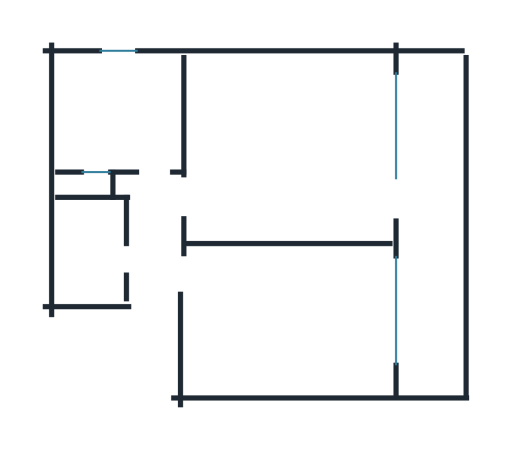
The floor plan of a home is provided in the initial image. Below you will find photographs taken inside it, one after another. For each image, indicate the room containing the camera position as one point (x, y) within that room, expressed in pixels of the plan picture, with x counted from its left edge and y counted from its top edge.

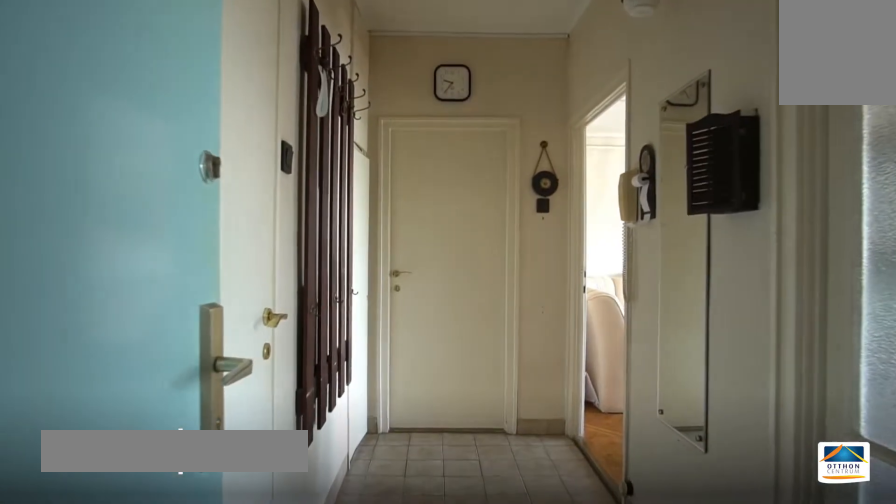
(154, 256)
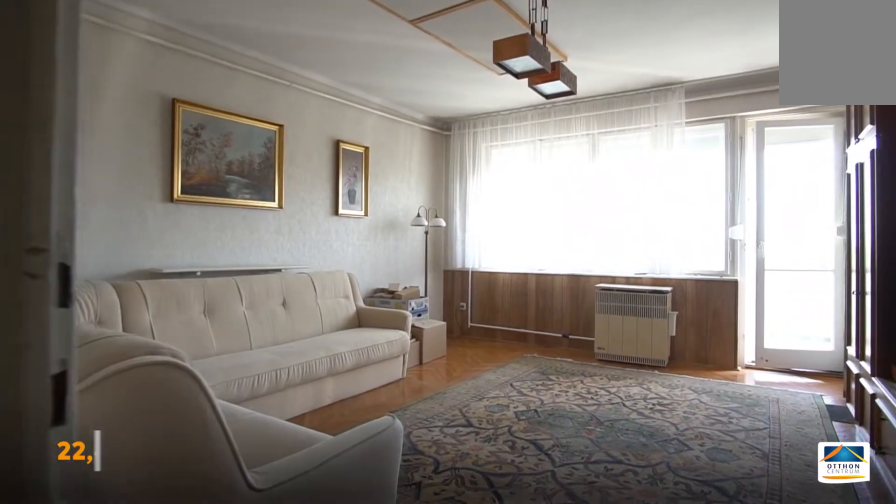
(292, 141)
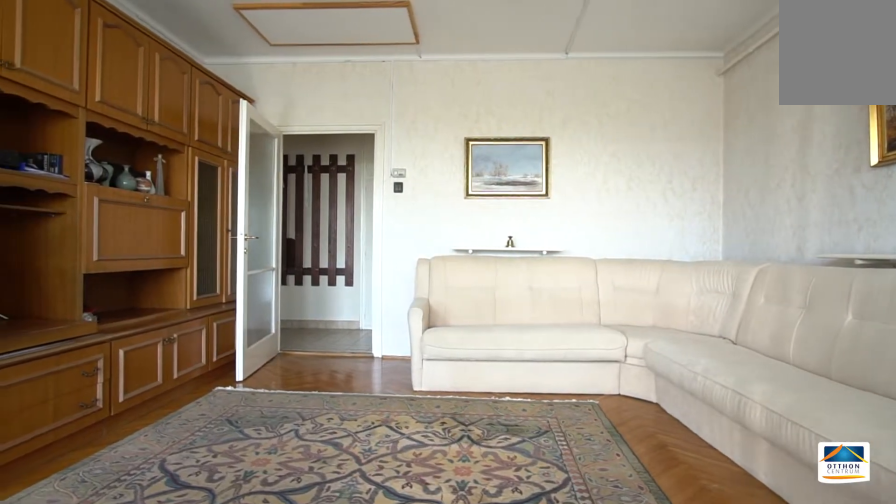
(291, 141)
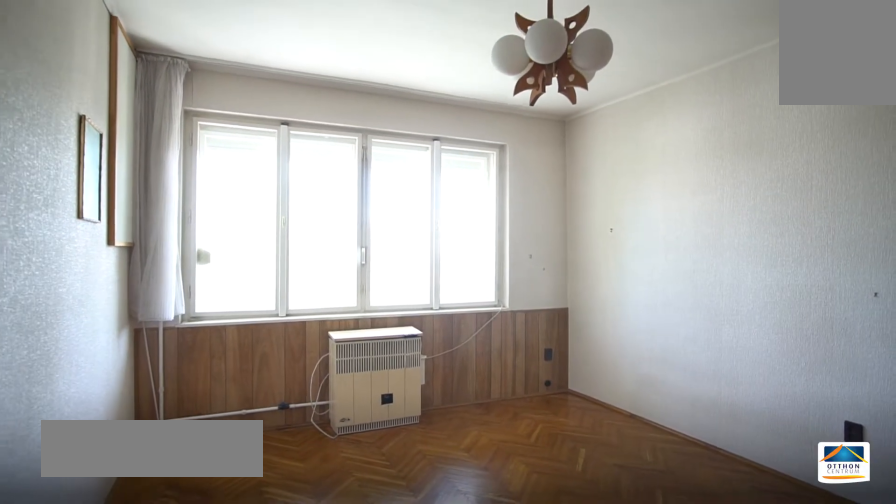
(292, 317)
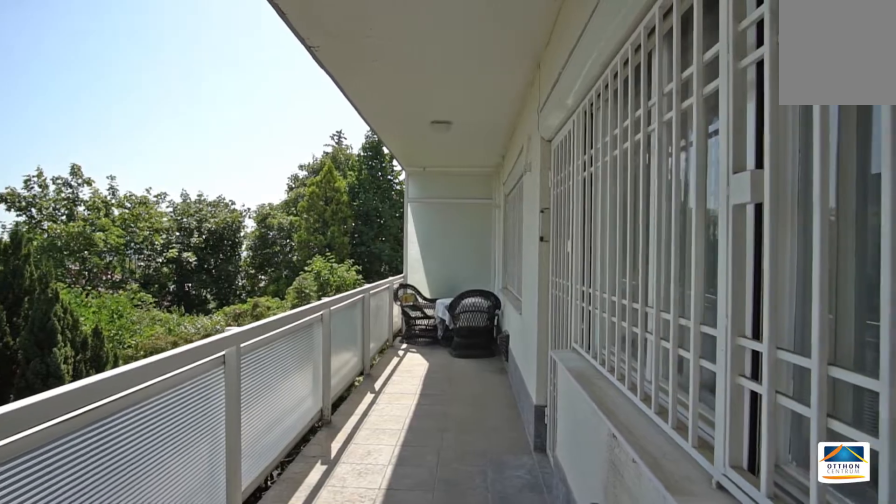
(432, 209)
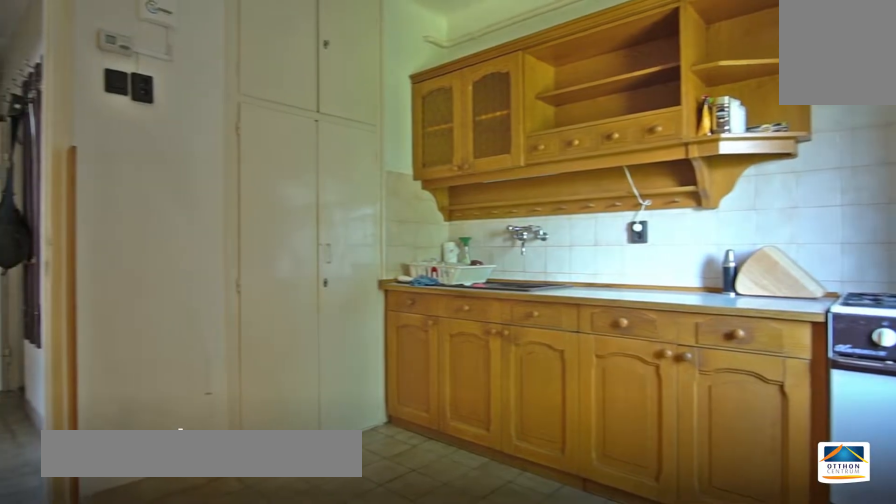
(128, 115)
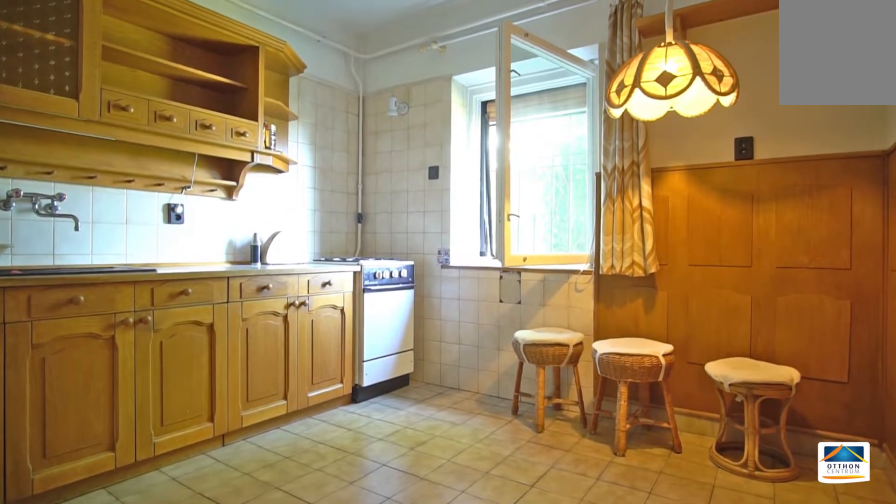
(127, 115)
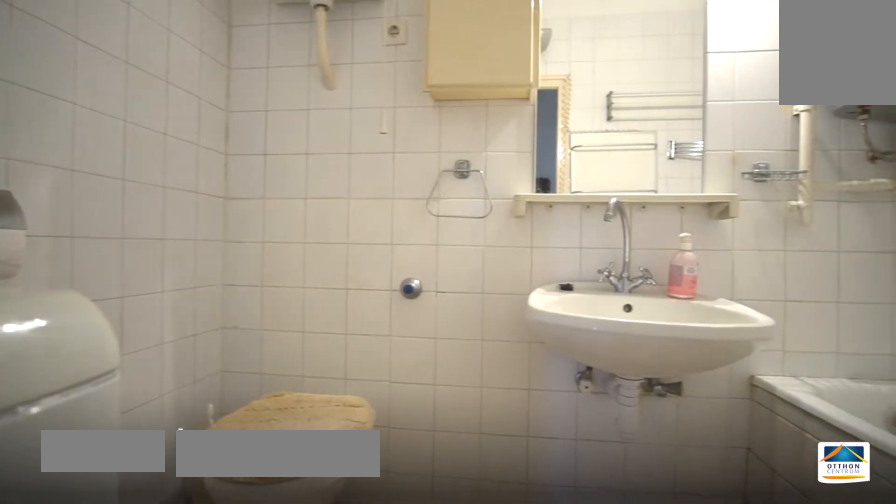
(89, 257)
